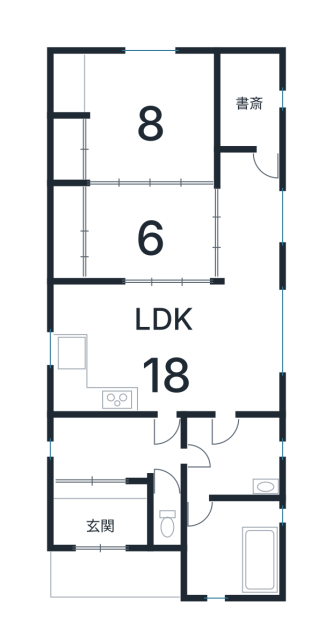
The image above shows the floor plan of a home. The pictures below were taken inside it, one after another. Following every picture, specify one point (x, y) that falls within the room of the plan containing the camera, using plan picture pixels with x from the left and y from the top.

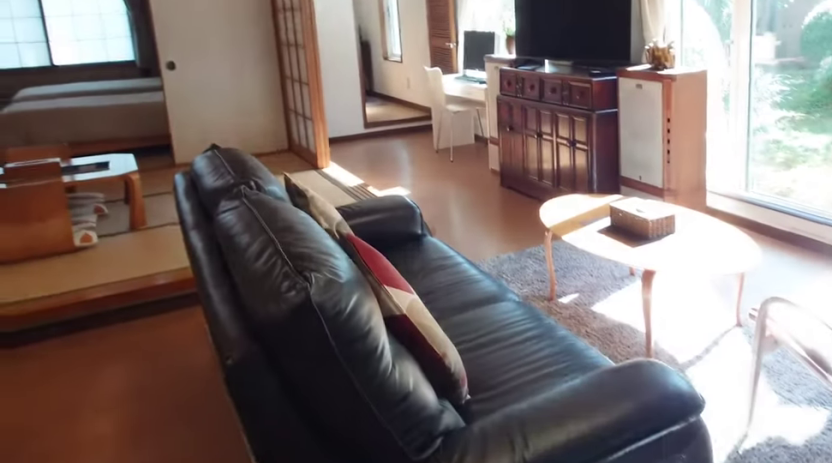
(191, 346)
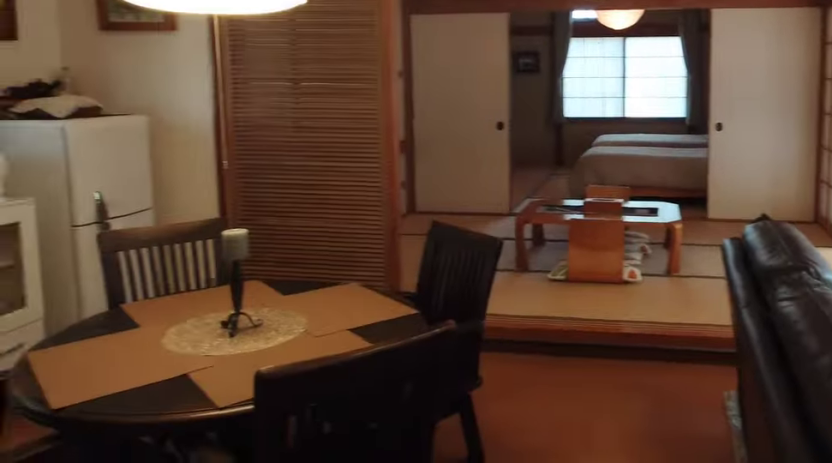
(191, 346)
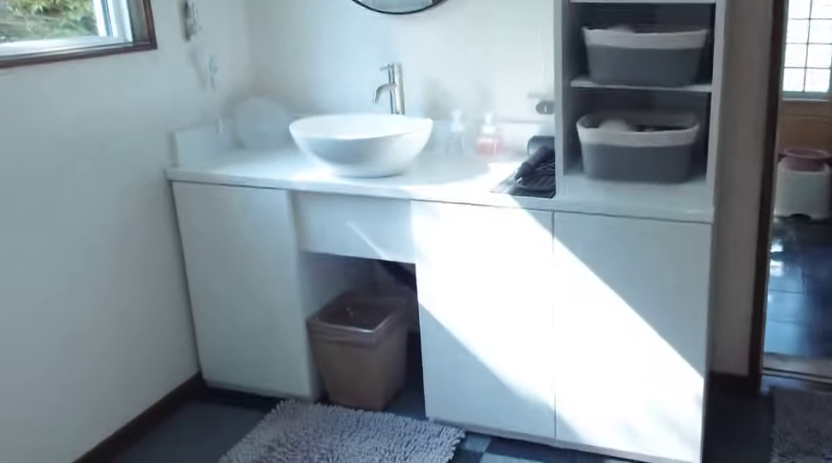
(238, 459)
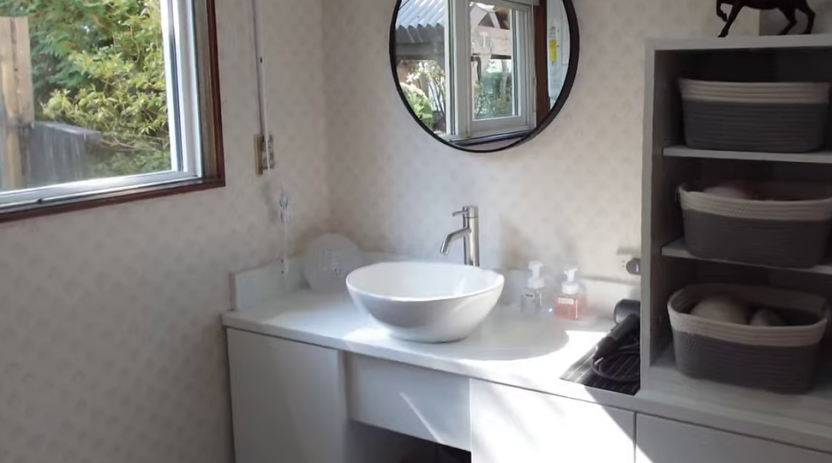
(238, 459)
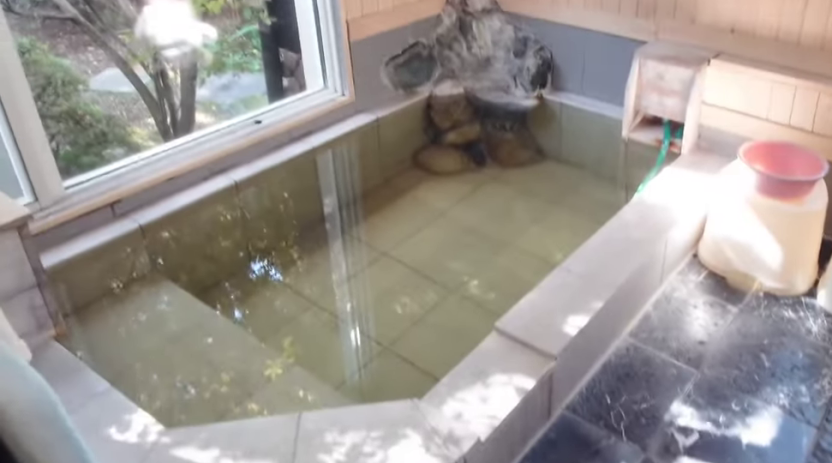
(237, 542)
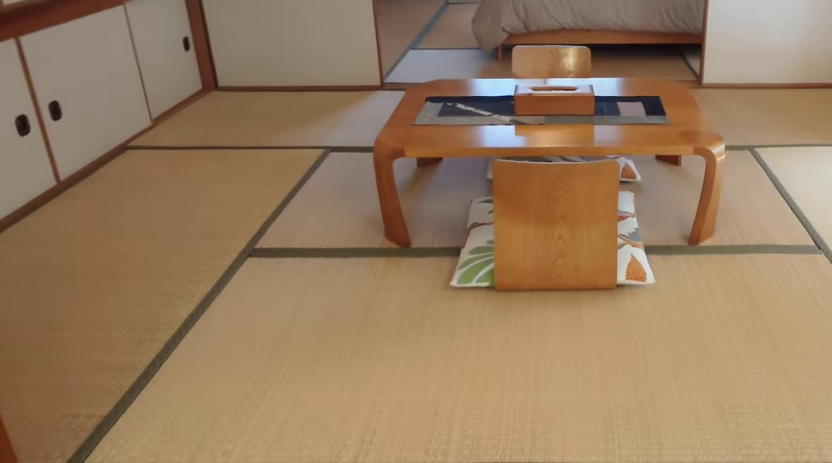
(151, 235)
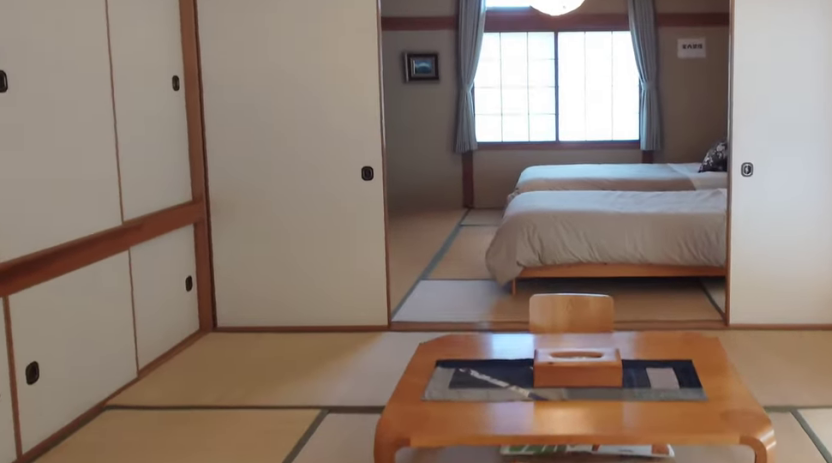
(151, 235)
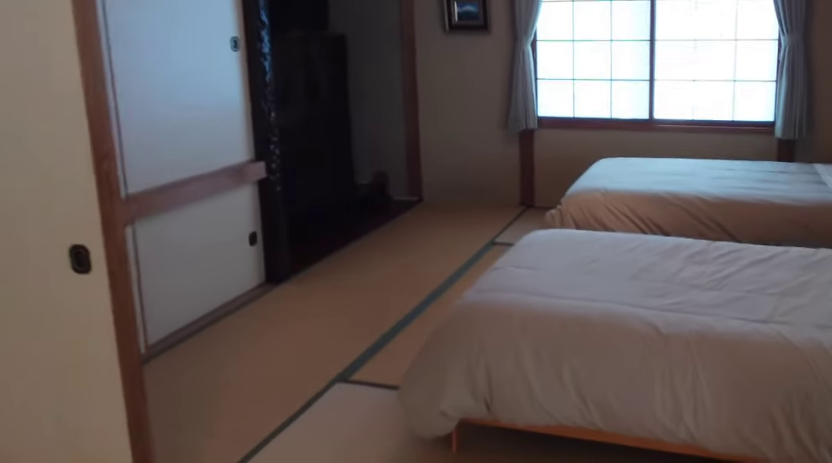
(152, 120)
